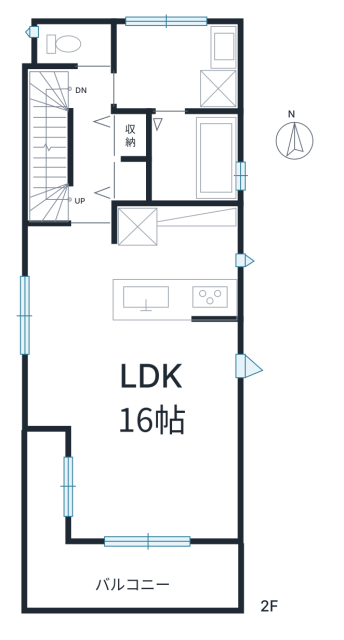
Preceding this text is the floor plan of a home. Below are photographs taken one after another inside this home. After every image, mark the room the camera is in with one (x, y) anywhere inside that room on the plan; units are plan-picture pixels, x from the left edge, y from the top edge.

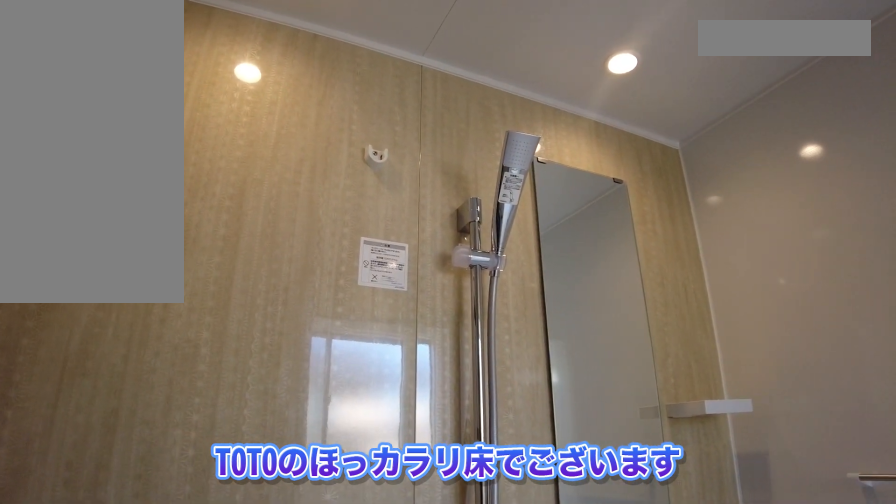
(183, 147)
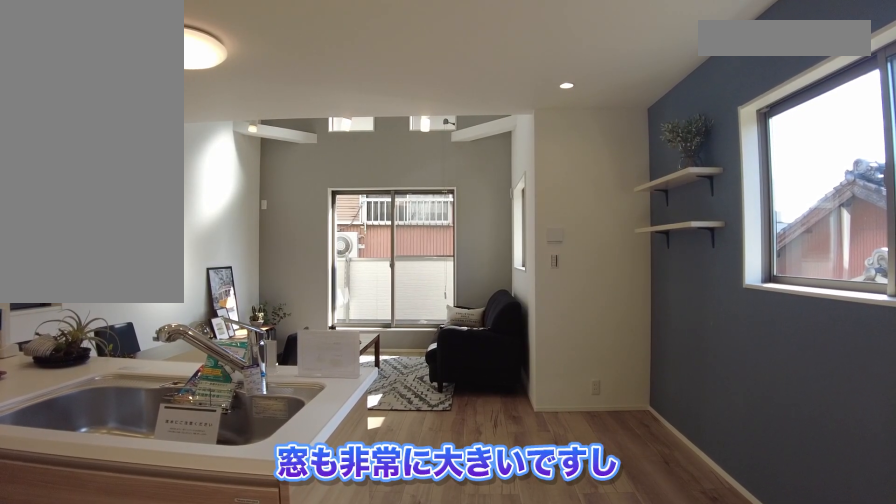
(106, 316)
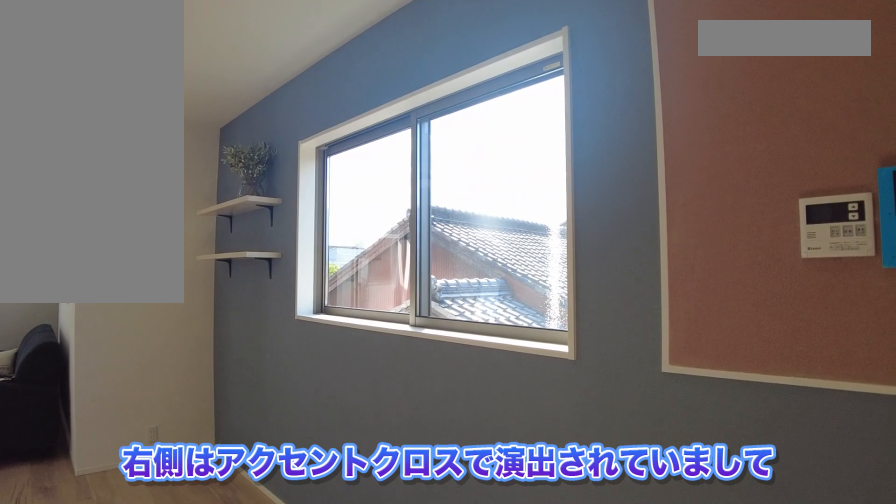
(106, 318)
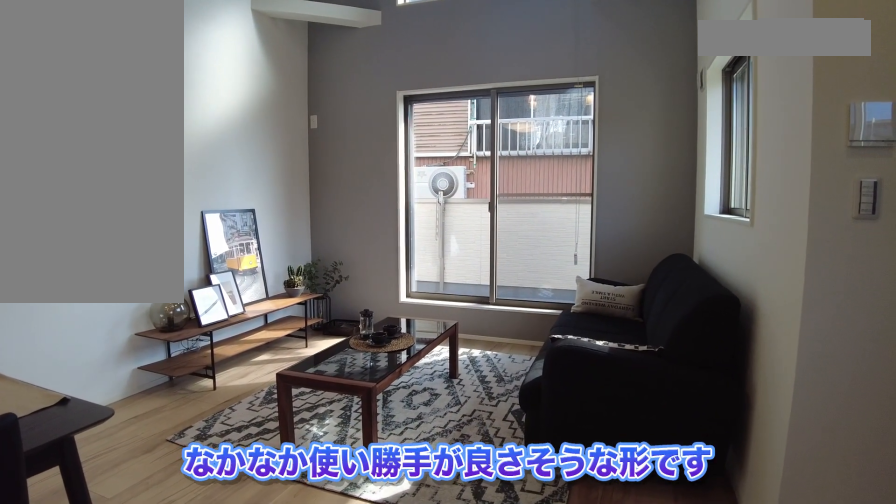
(152, 392)
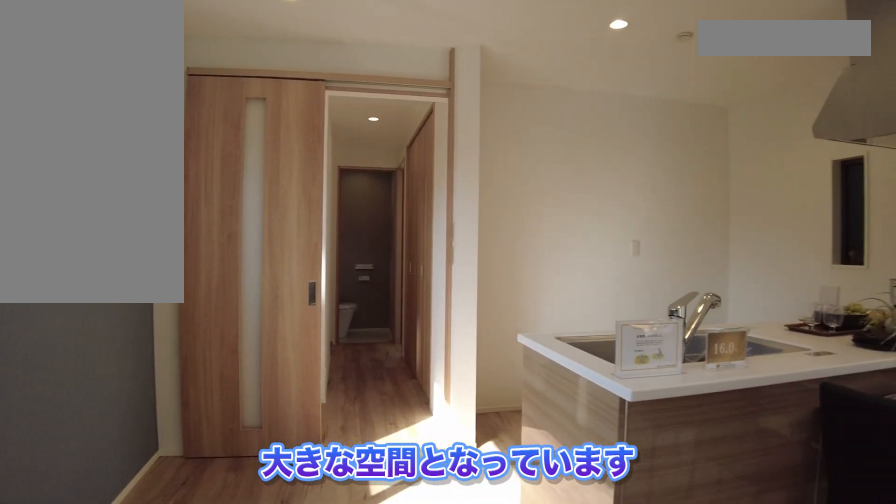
(153, 383)
